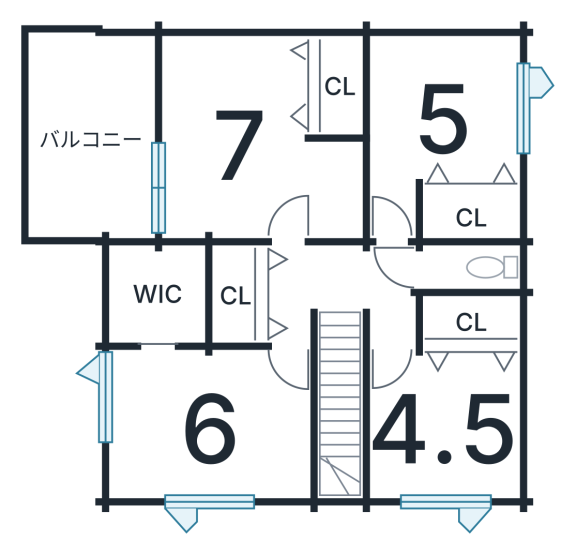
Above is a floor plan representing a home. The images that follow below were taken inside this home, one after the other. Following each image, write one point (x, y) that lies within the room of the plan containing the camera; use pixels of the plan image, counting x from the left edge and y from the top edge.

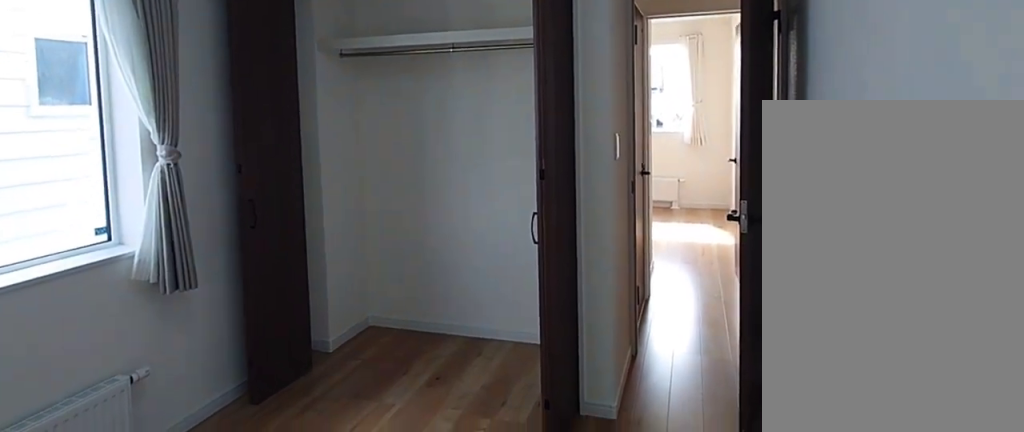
(440, 115)
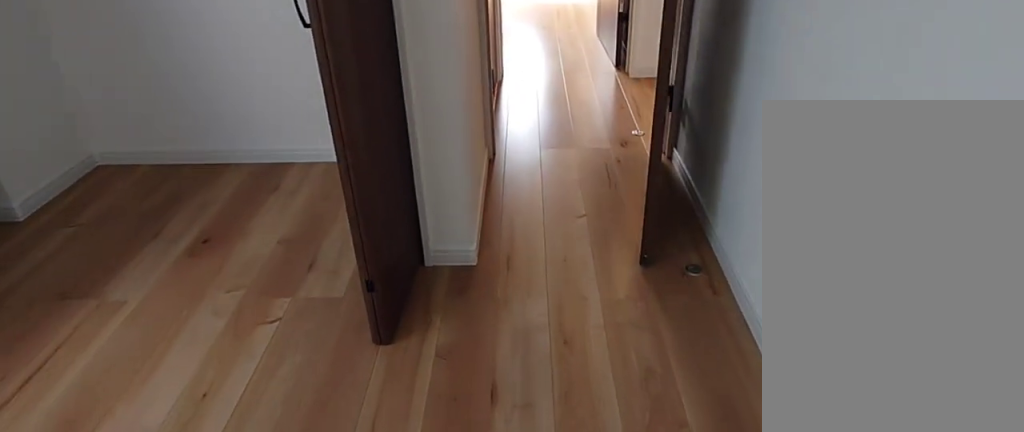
(440, 115)
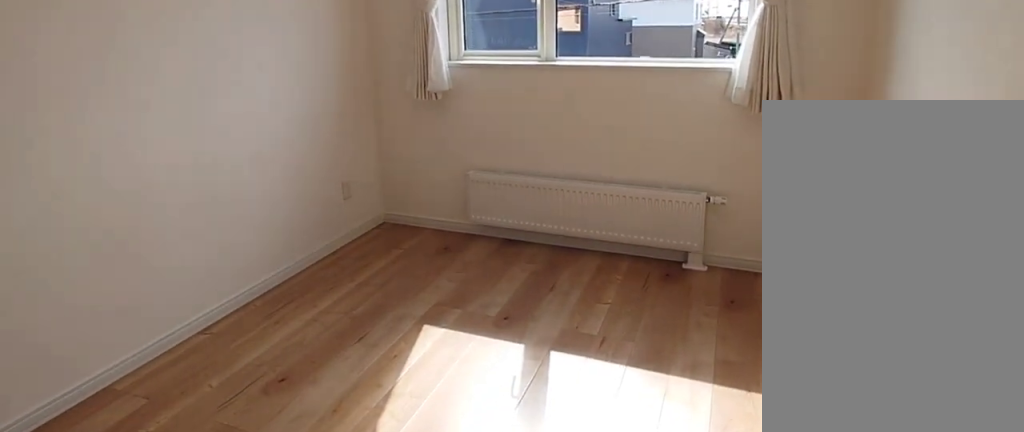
(465, 421)
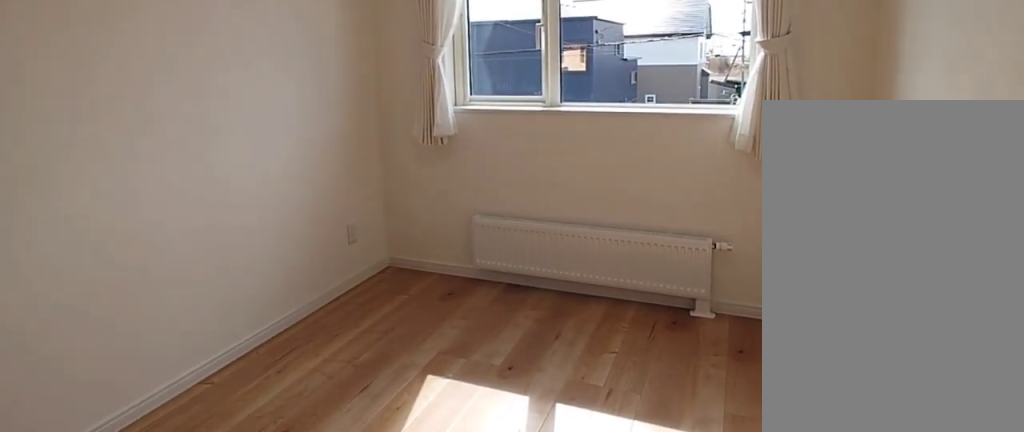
(465, 421)
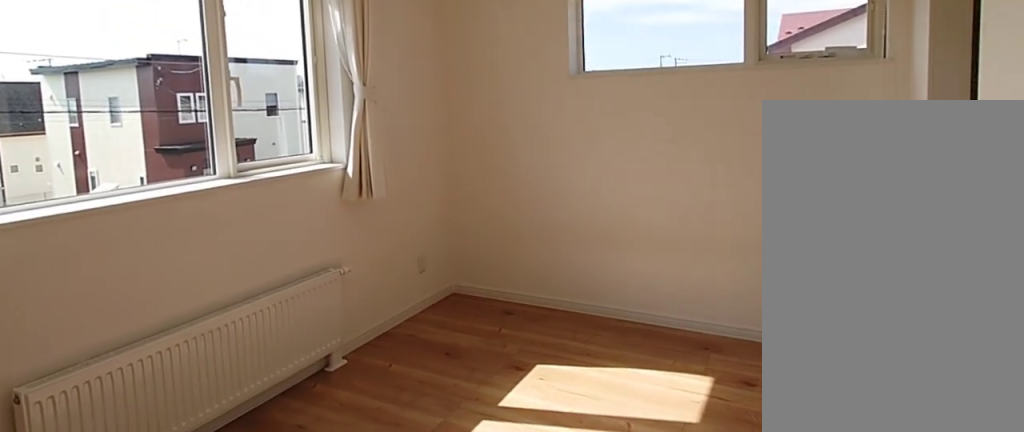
(207, 419)
